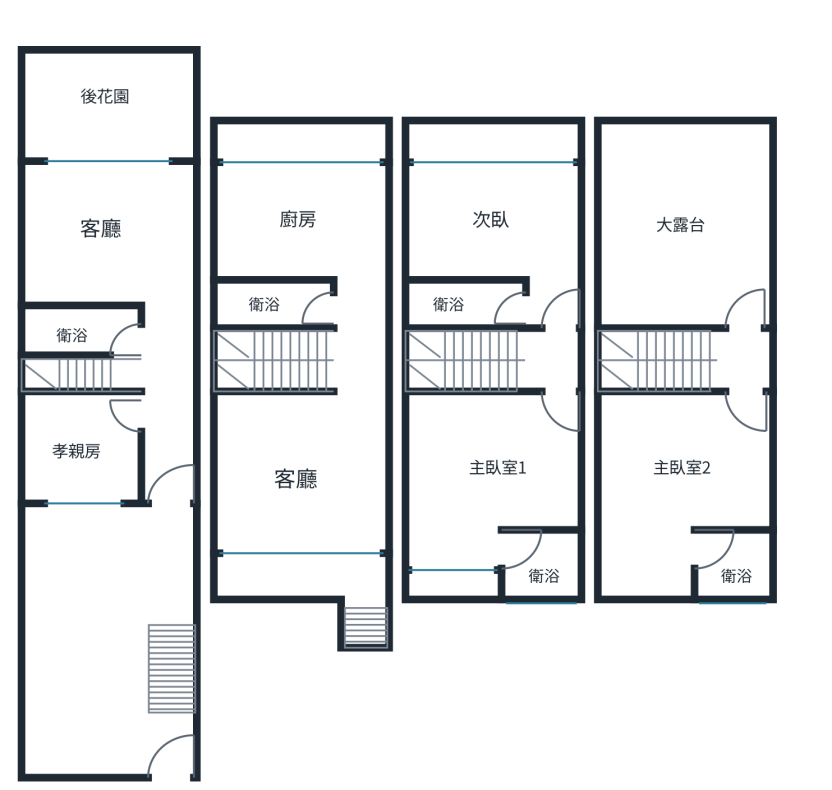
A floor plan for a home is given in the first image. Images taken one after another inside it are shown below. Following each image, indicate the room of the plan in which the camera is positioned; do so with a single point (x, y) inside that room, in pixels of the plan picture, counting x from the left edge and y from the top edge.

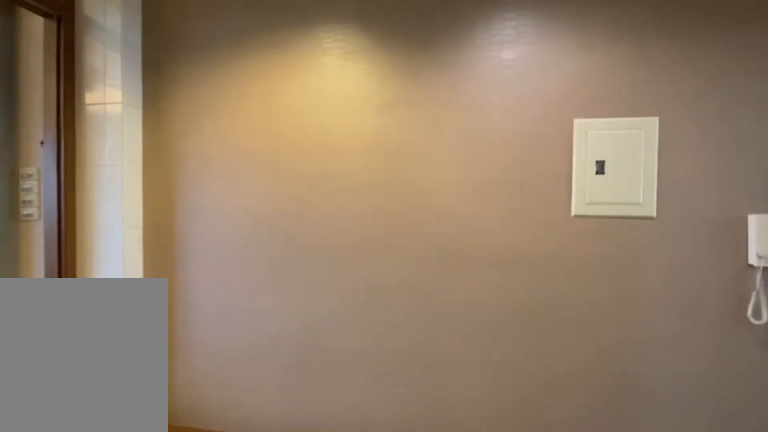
(285, 344)
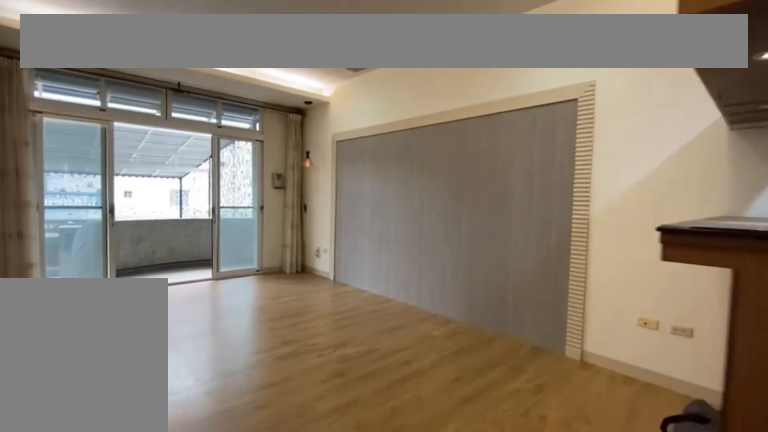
(308, 478)
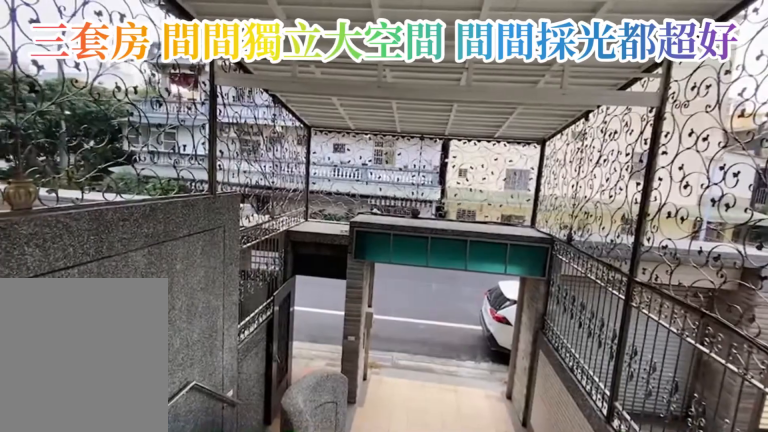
(356, 580)
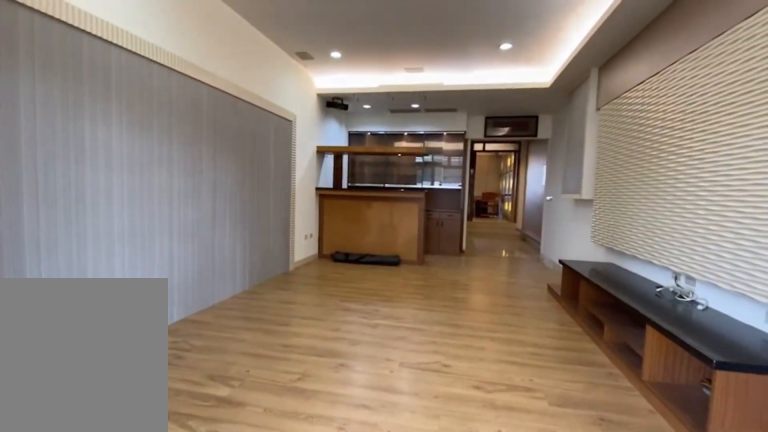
(334, 471)
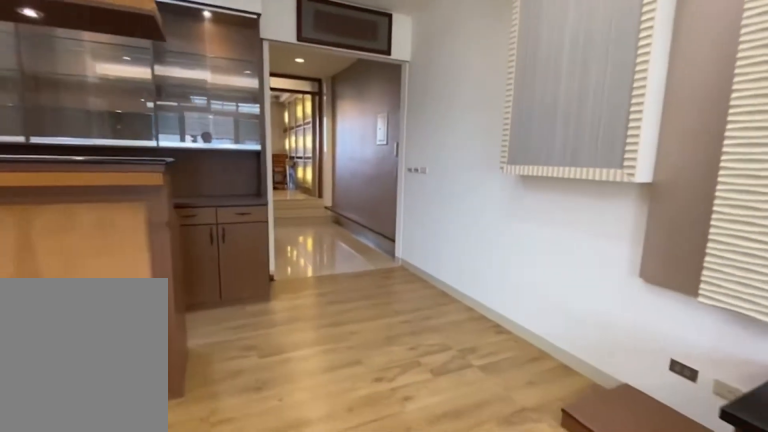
(335, 470)
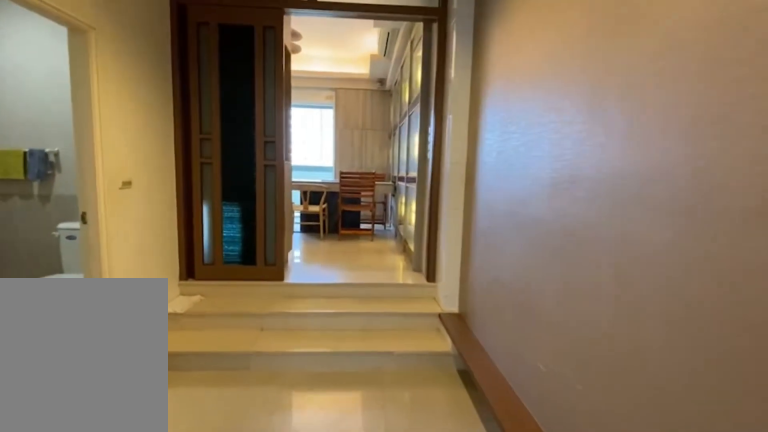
(359, 361)
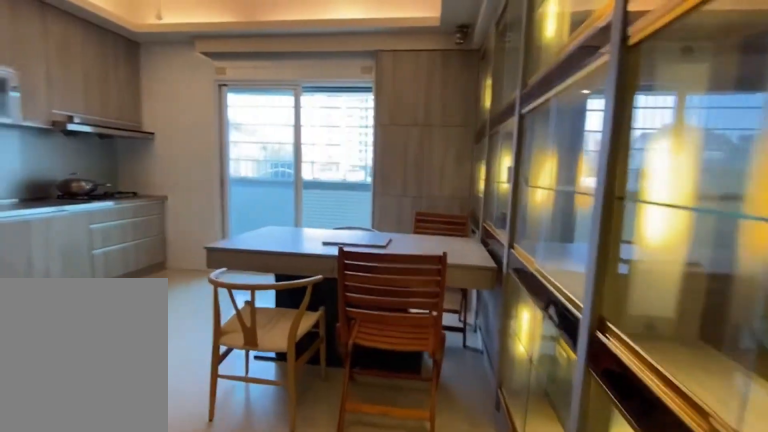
(297, 224)
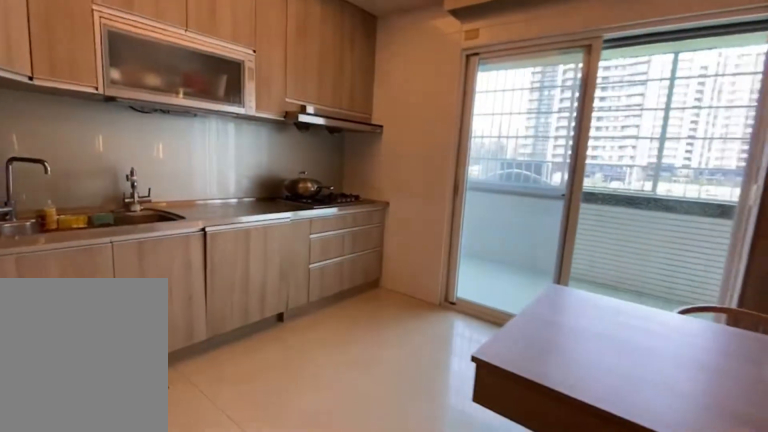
(297, 223)
